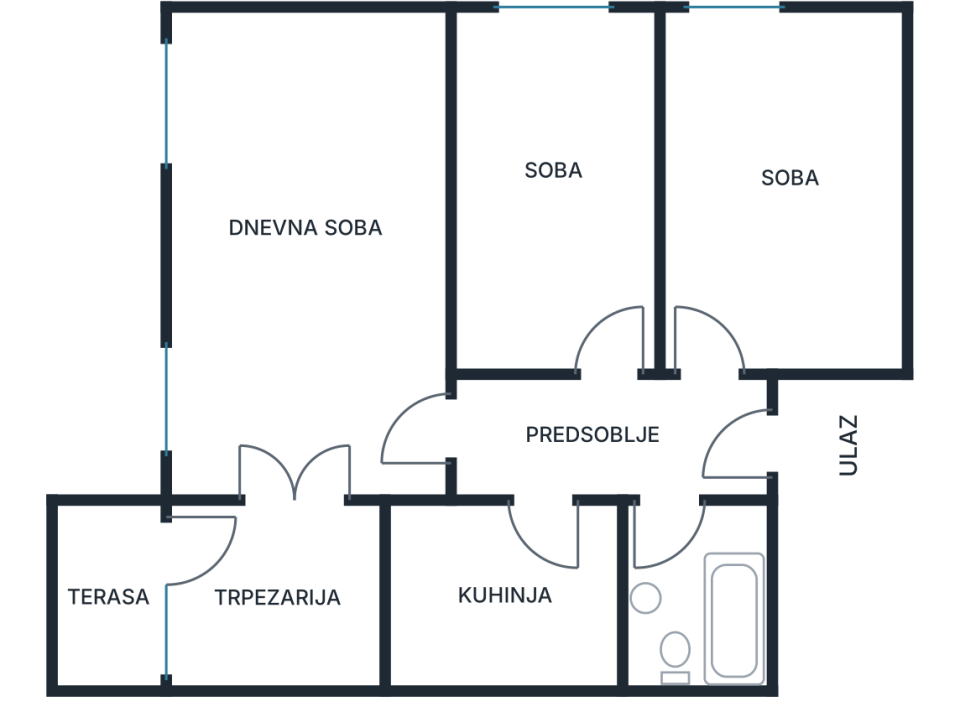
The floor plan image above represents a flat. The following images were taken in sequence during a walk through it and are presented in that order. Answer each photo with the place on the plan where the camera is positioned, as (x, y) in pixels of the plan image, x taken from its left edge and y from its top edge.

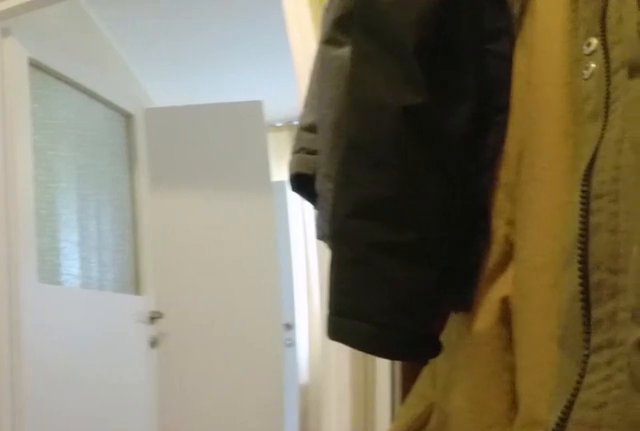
(633, 439)
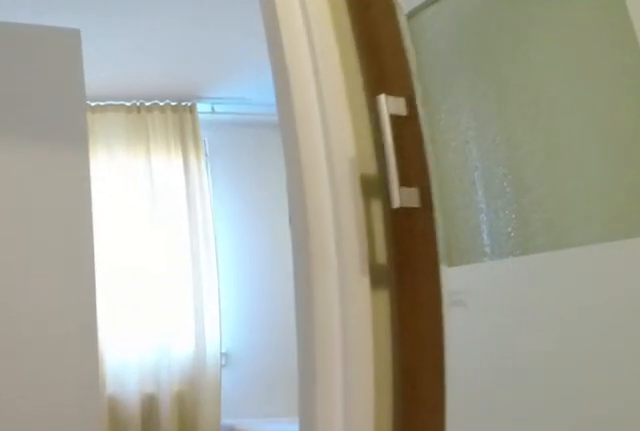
(528, 450)
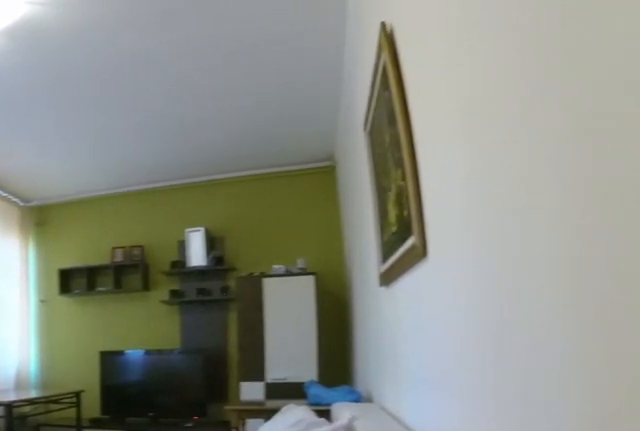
(421, 437)
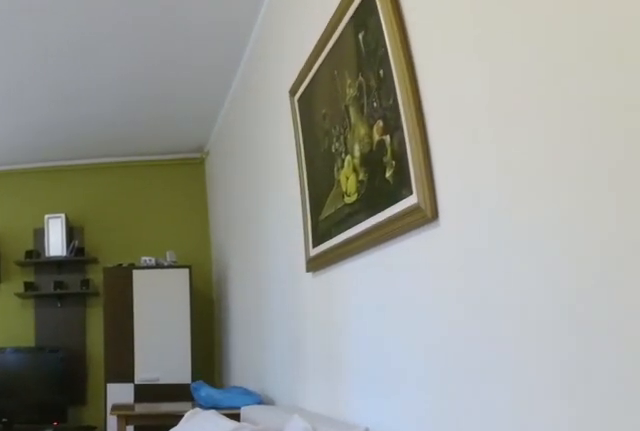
(398, 381)
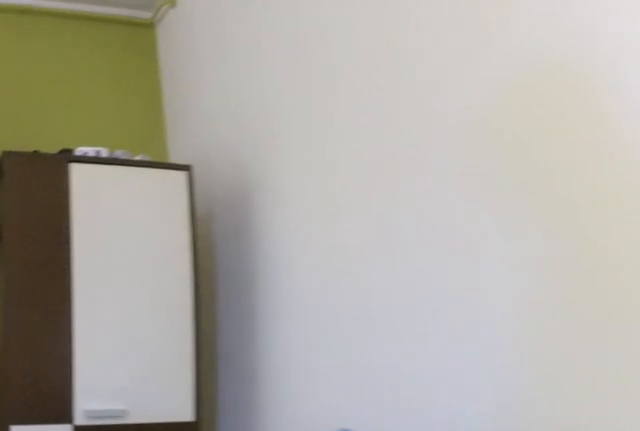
(339, 129)
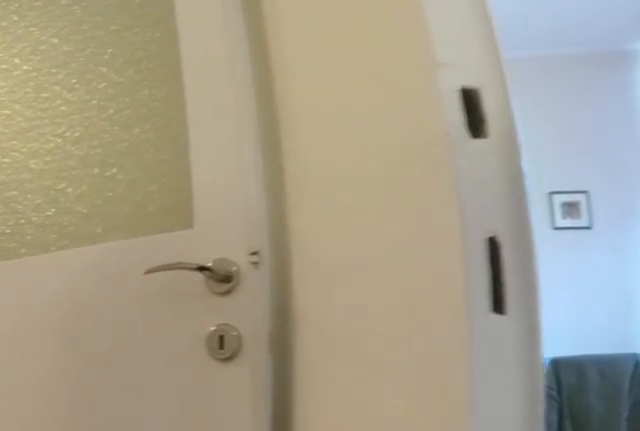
(326, 397)
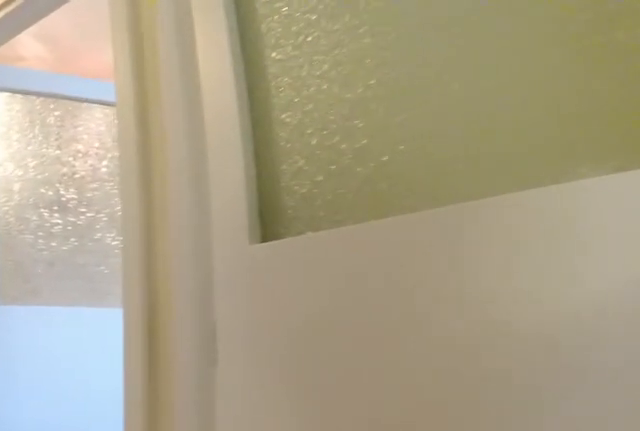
(388, 411)
